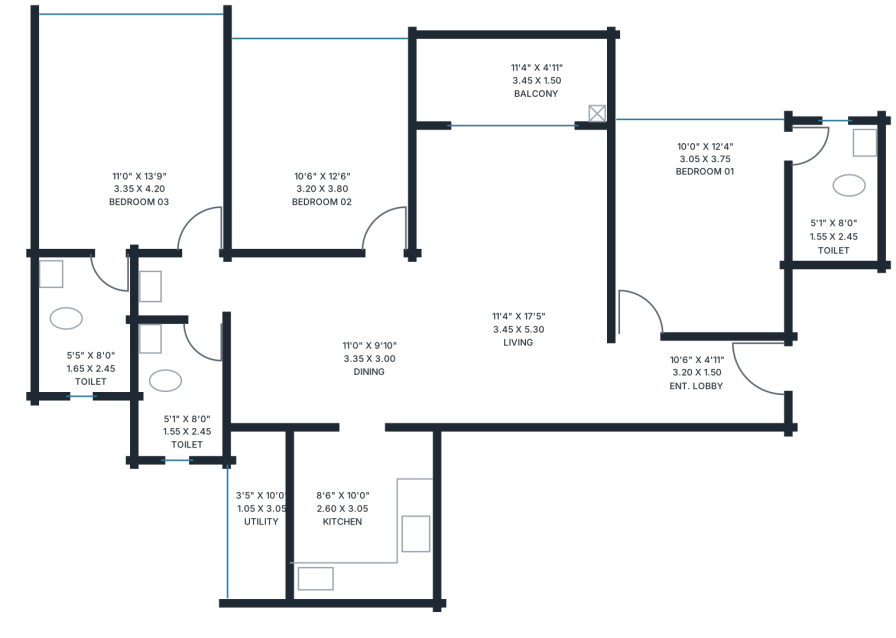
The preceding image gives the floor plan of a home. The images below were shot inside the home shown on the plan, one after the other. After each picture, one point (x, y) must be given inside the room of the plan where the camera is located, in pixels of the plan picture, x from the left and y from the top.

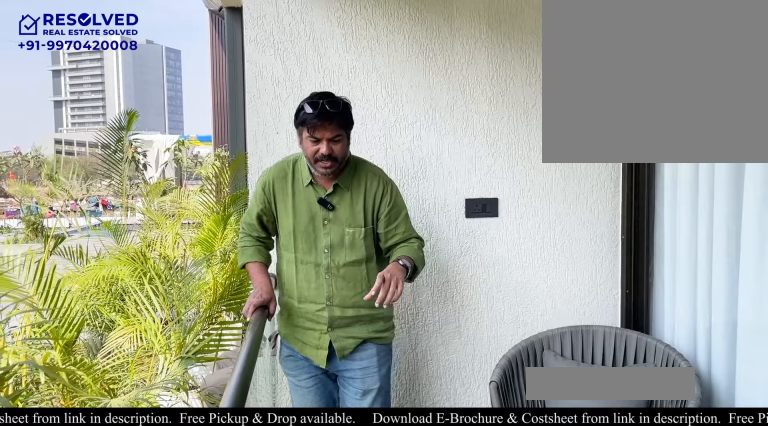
(511, 79)
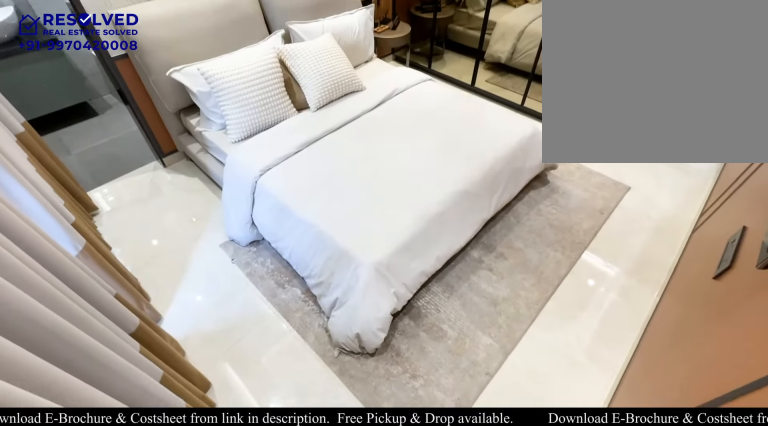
(700, 227)
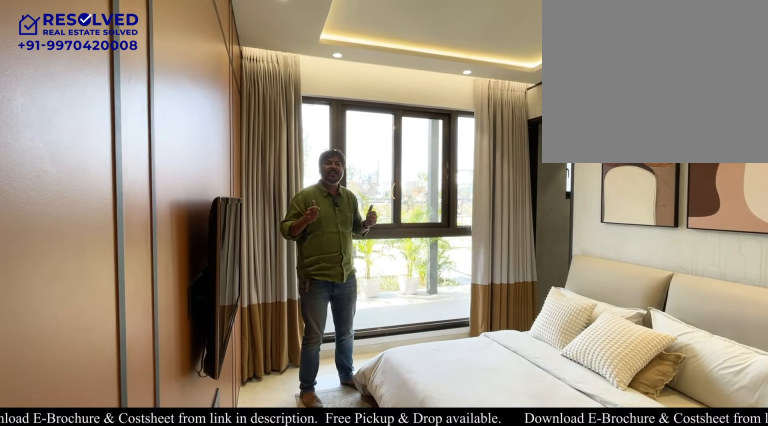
(700, 227)
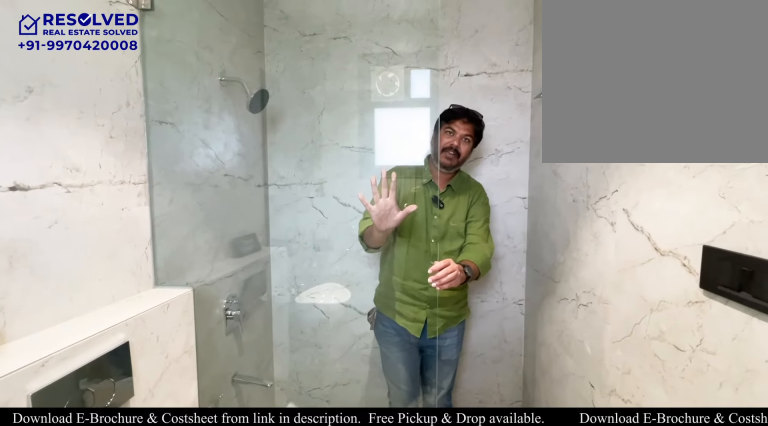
(833, 195)
